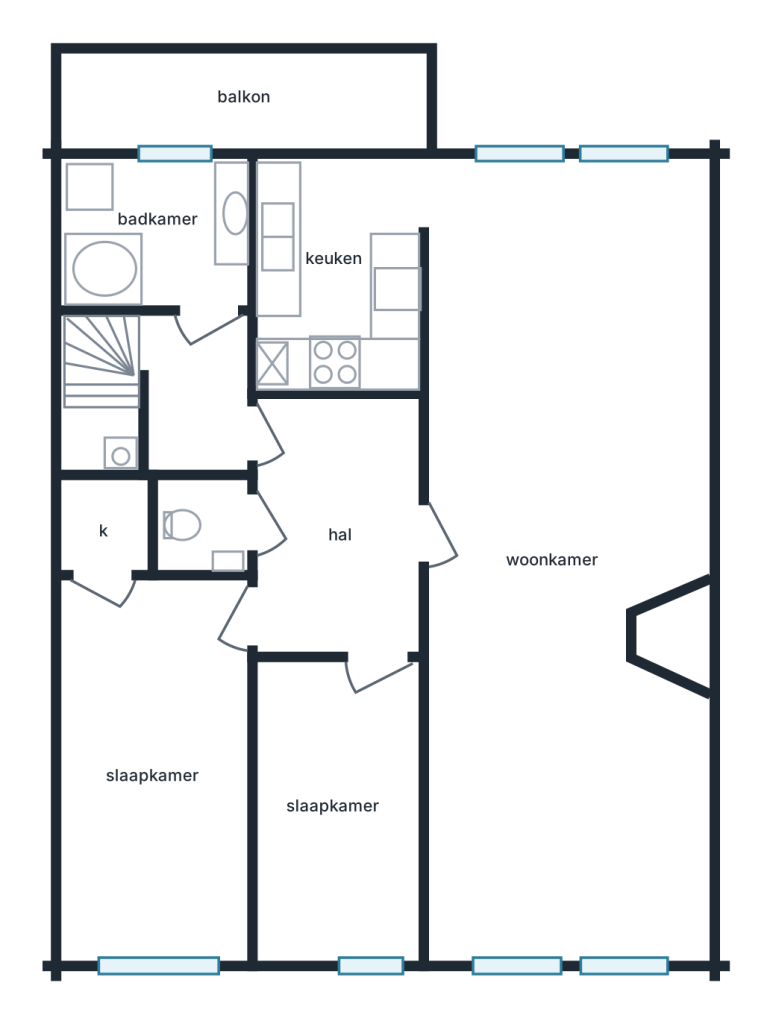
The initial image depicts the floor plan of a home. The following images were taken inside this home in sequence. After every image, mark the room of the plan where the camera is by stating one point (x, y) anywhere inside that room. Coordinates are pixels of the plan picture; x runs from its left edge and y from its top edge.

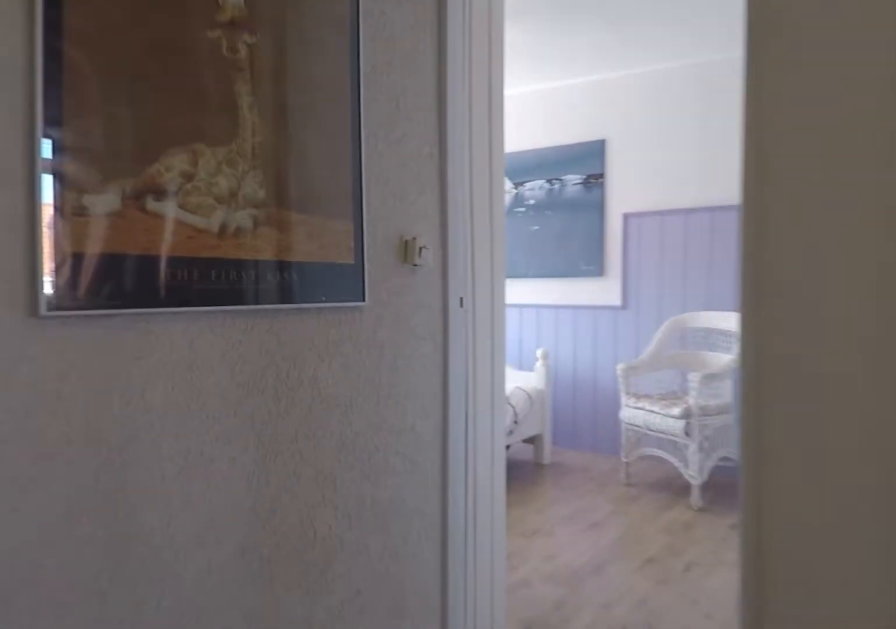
(339, 527)
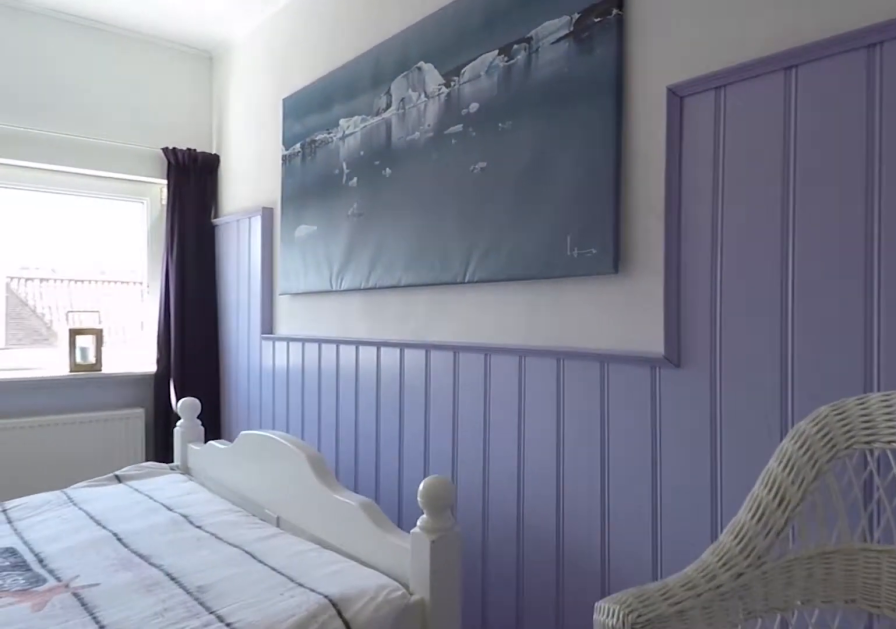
(157, 767)
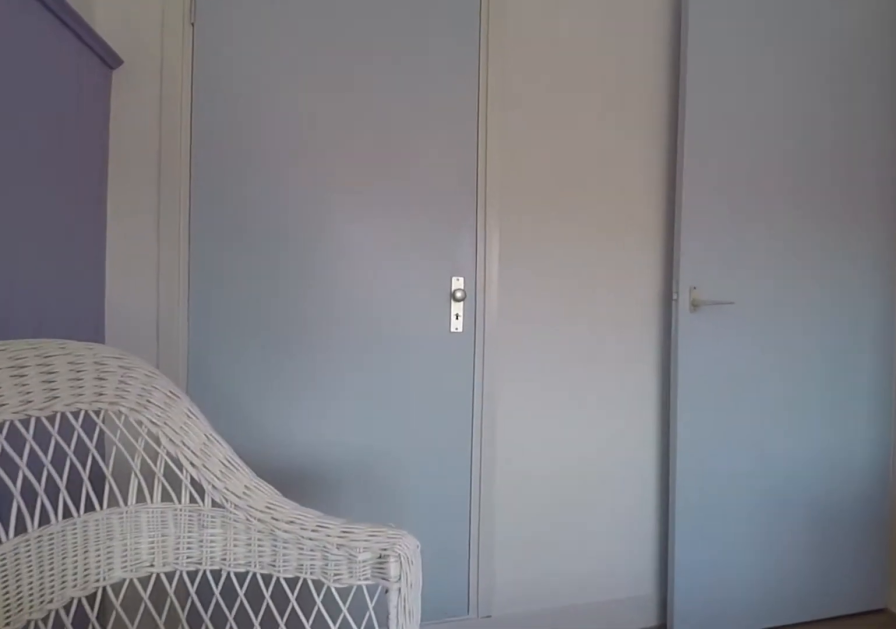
(157, 767)
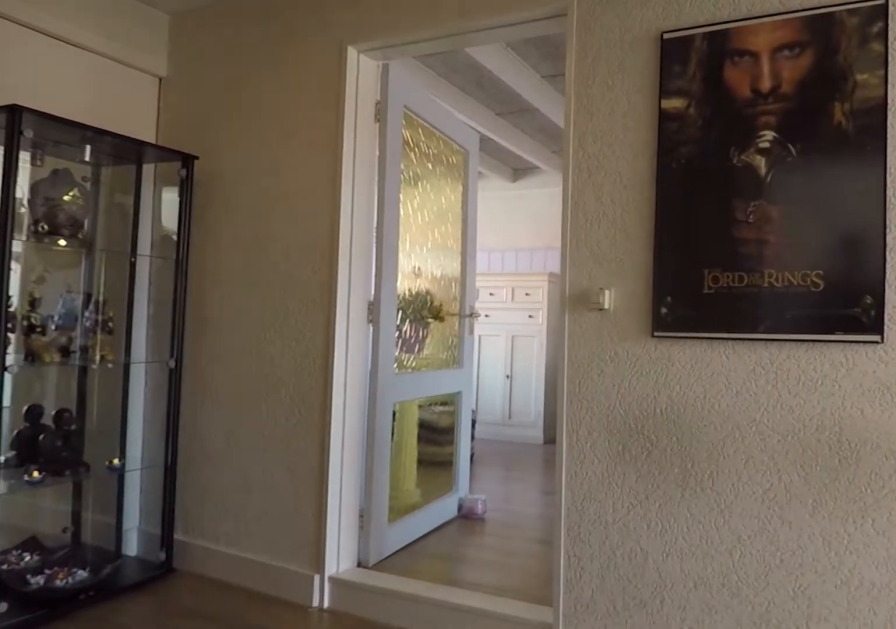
(338, 526)
